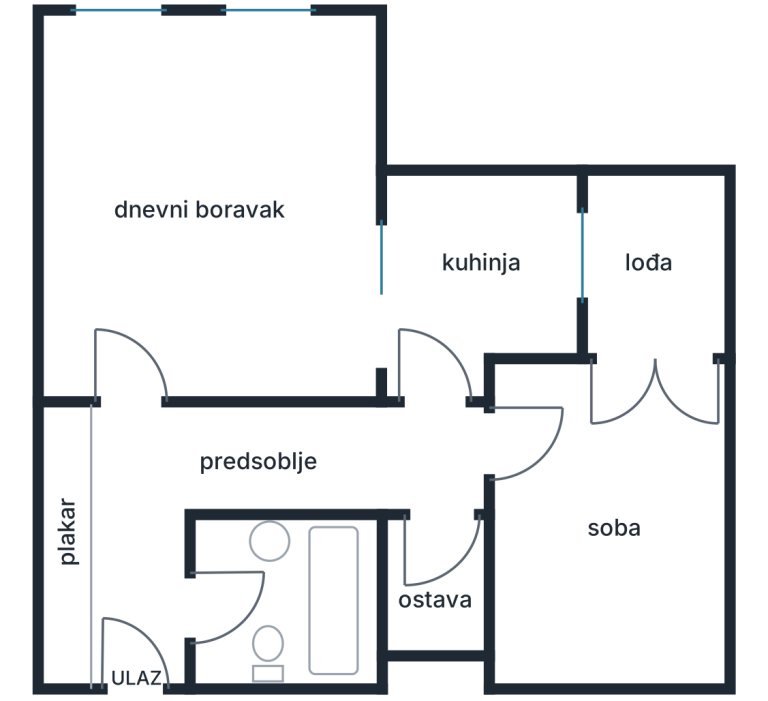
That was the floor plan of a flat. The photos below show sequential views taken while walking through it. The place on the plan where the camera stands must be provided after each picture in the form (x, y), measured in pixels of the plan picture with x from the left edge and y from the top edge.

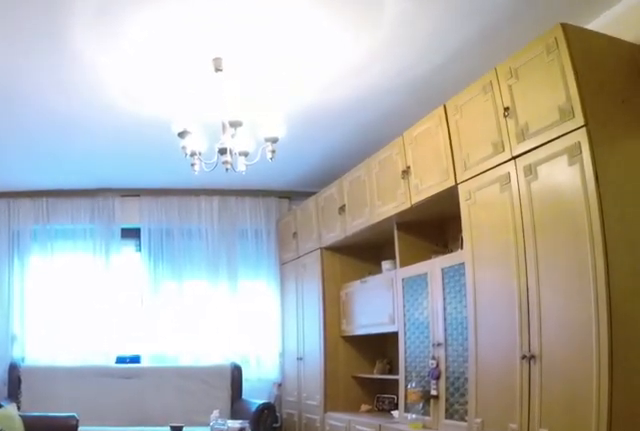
(131, 379)
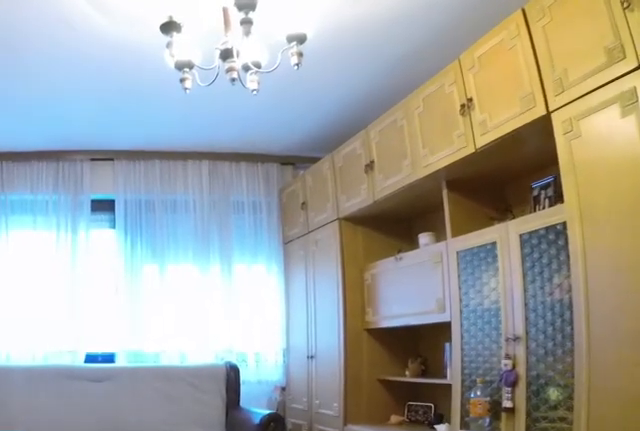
(130, 307)
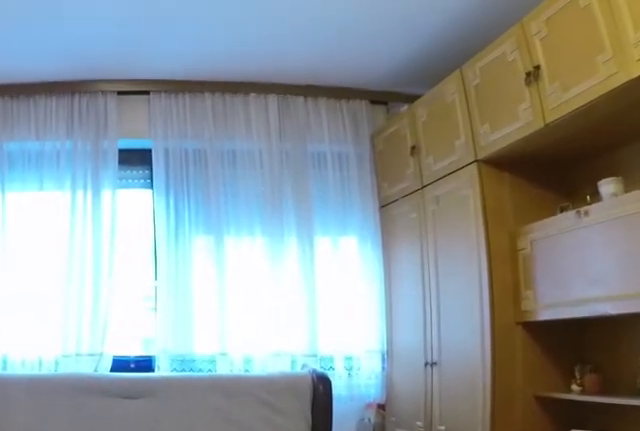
(131, 237)
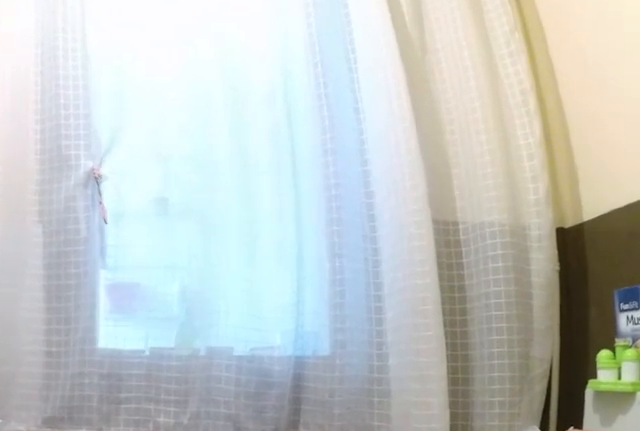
(386, 298)
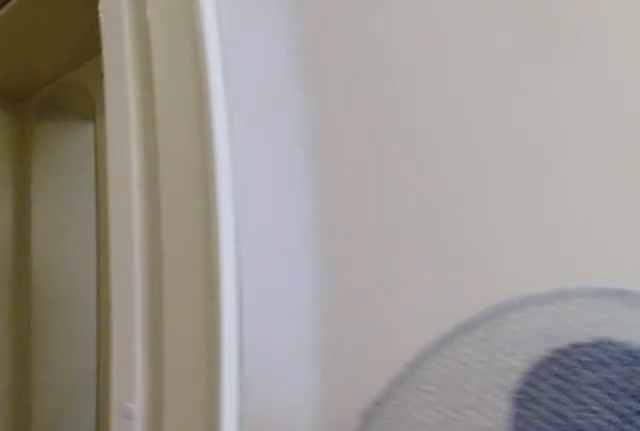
(147, 344)
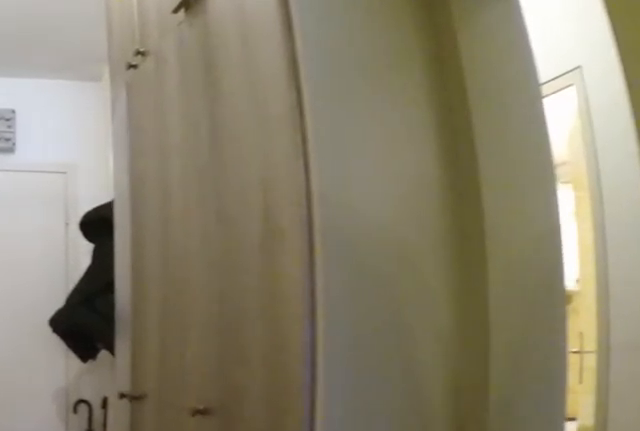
(133, 386)
